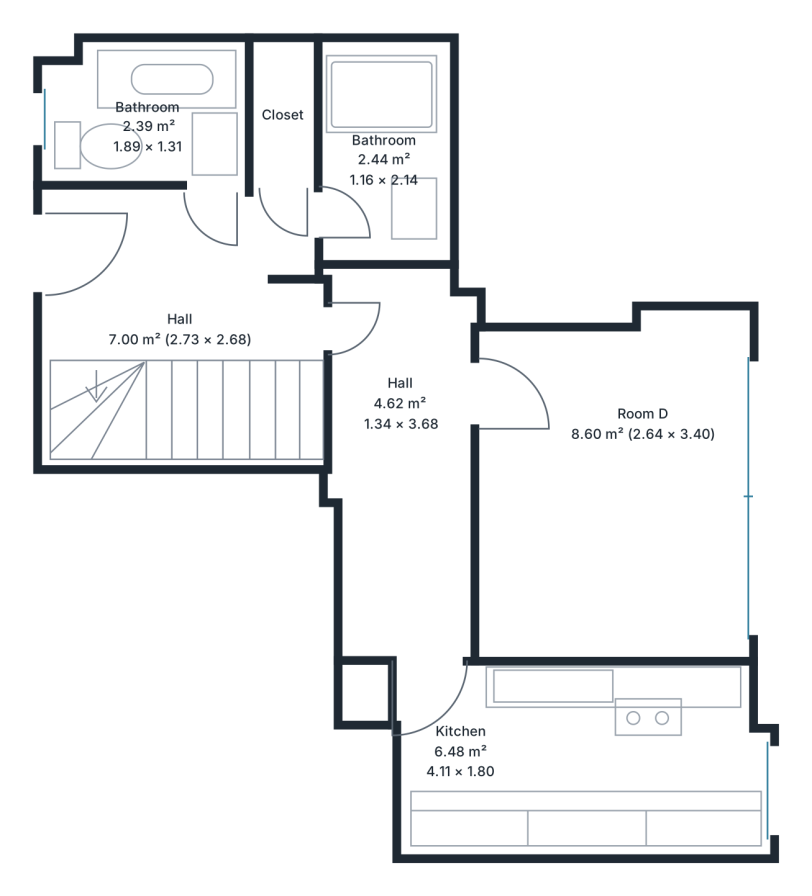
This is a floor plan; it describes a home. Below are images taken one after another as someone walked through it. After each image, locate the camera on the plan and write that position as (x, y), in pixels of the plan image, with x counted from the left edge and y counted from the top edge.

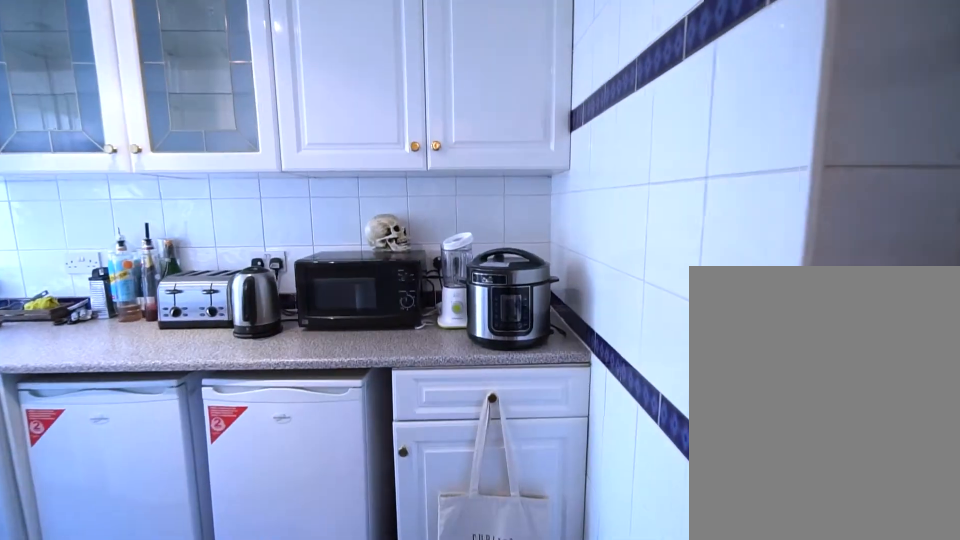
(442, 692)
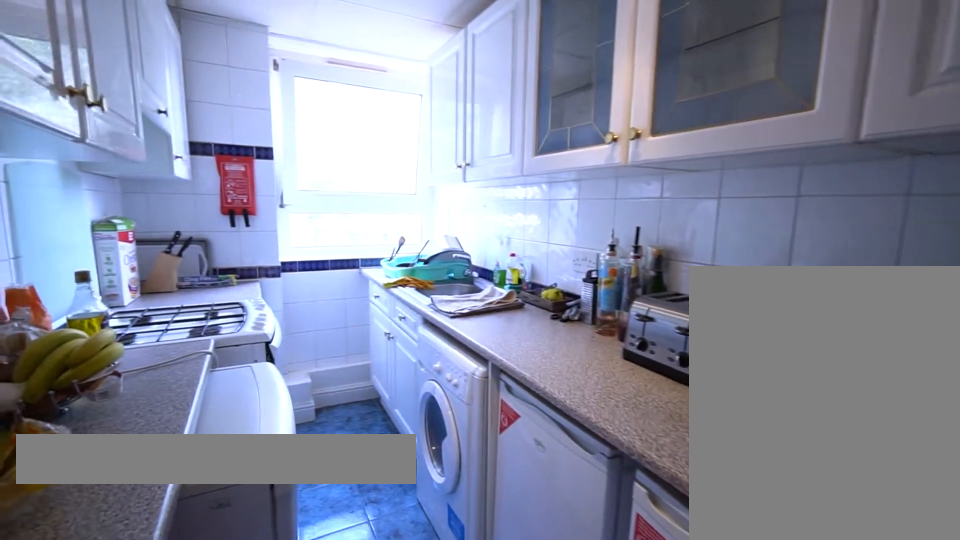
(458, 755)
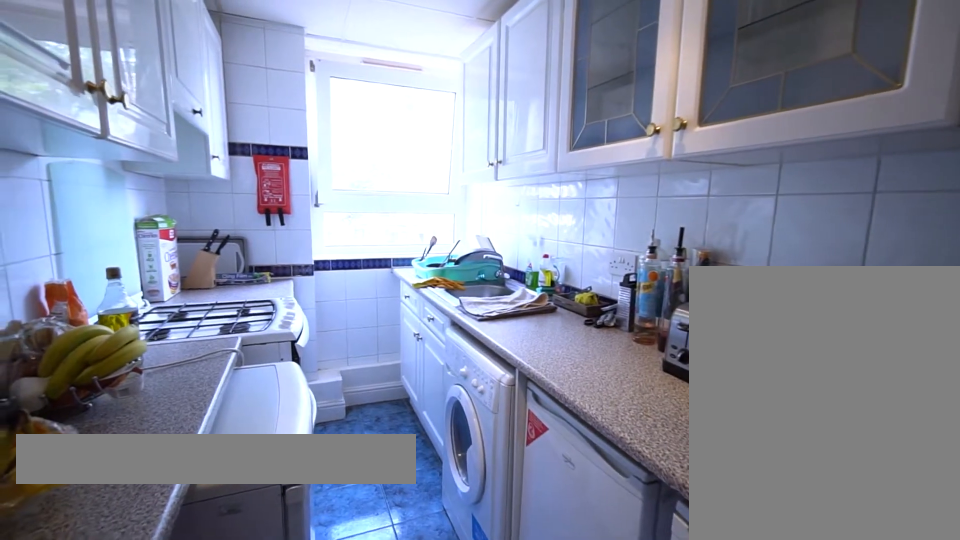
(458, 755)
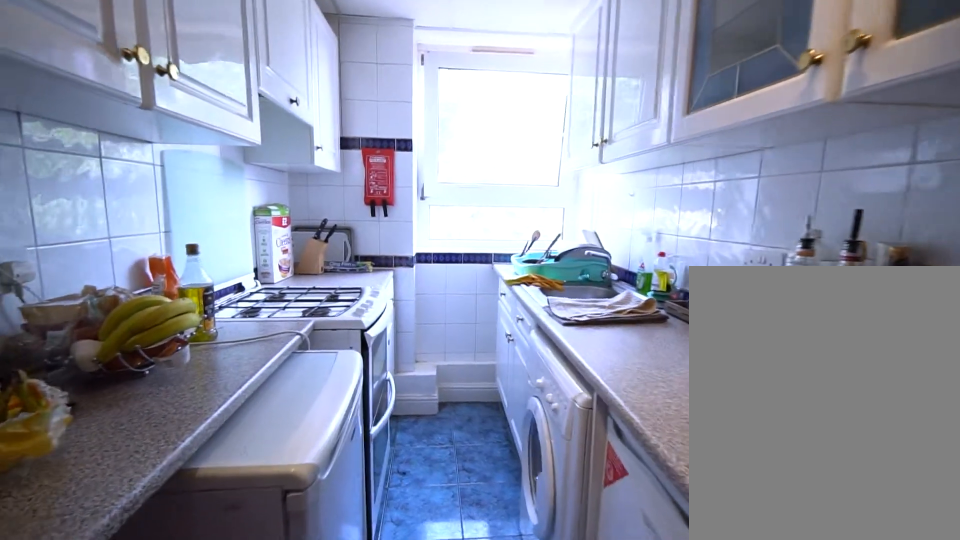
(470, 755)
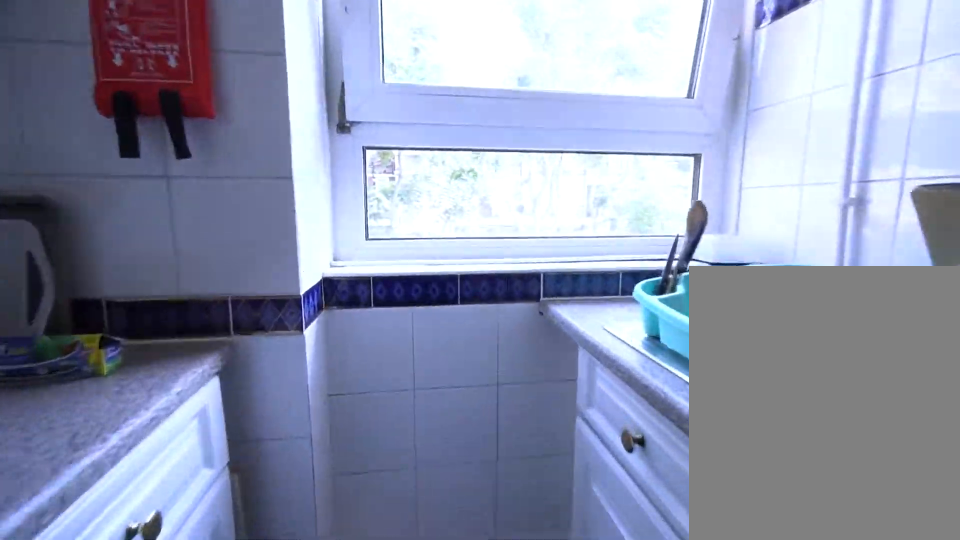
(665, 755)
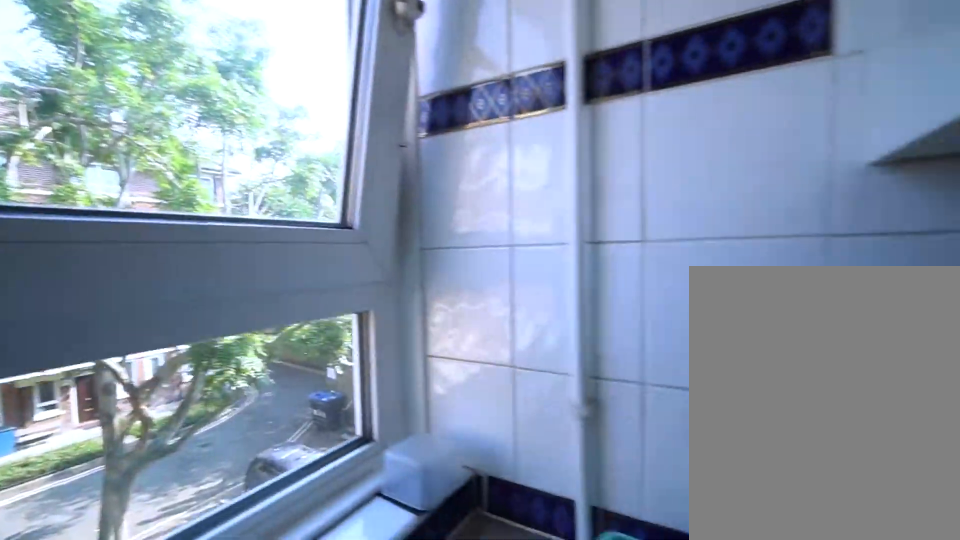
(727, 756)
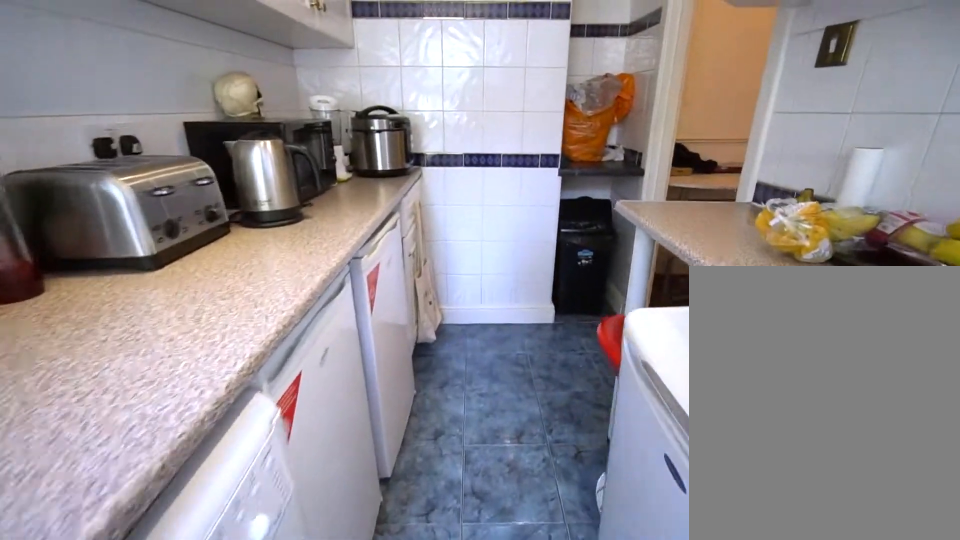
(612, 762)
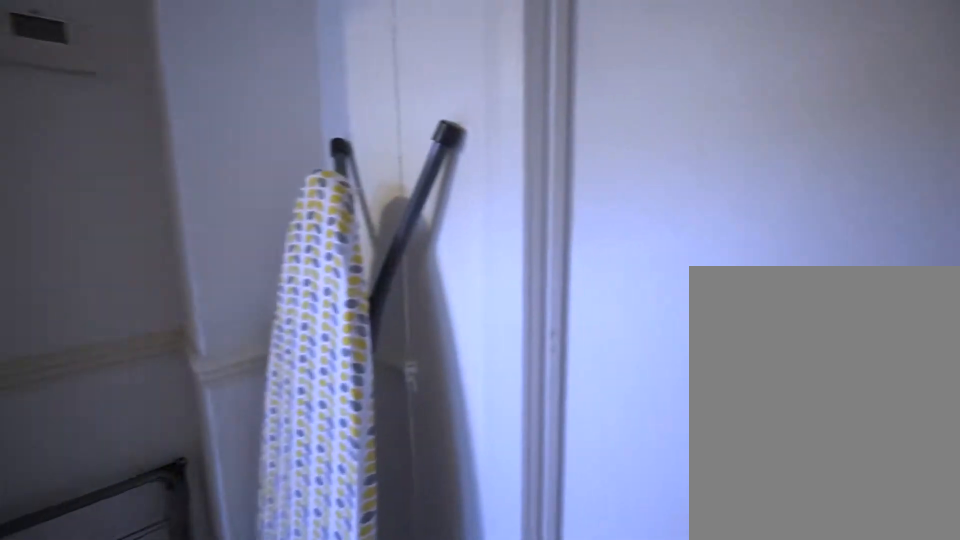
(431, 411)
